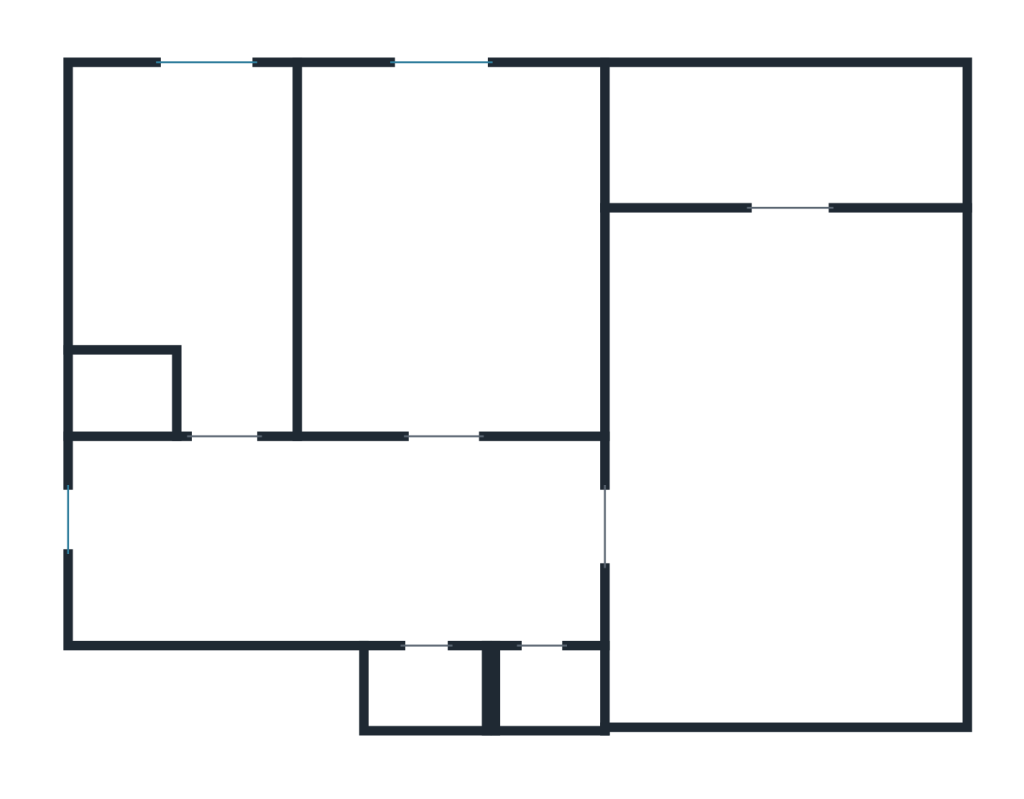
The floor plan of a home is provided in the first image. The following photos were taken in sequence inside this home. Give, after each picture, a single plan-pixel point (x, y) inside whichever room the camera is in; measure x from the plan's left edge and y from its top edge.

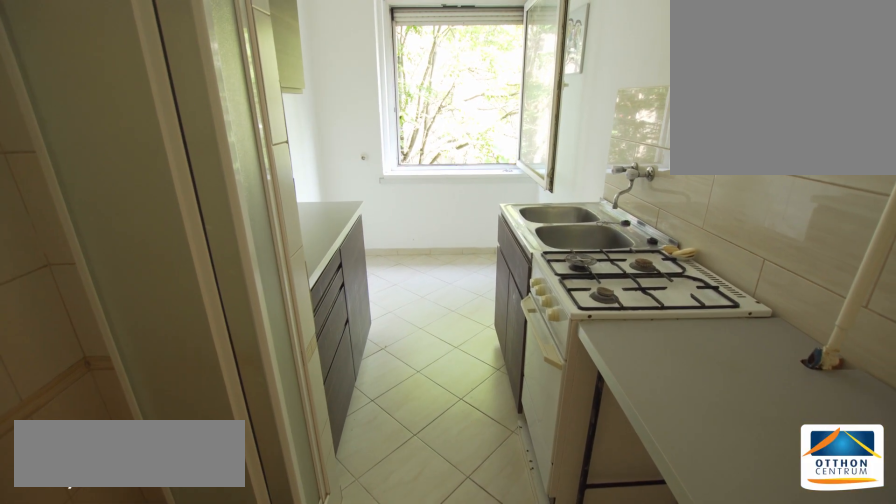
(170, 238)
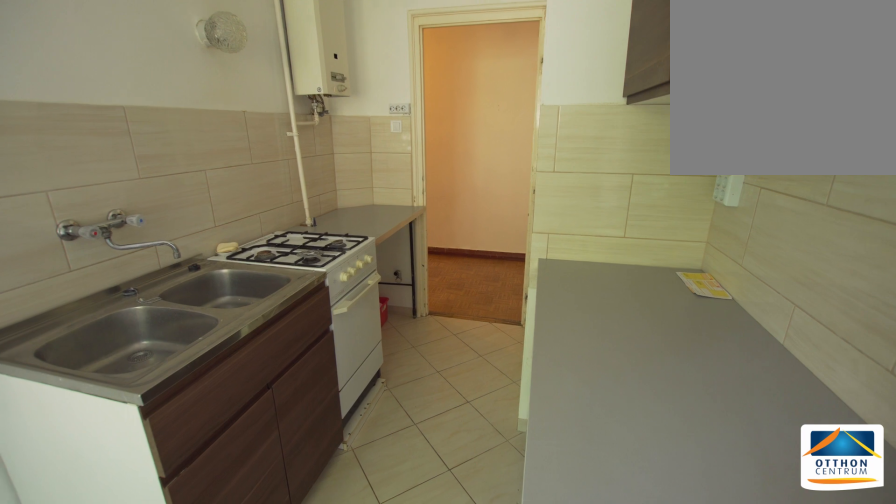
(170, 237)
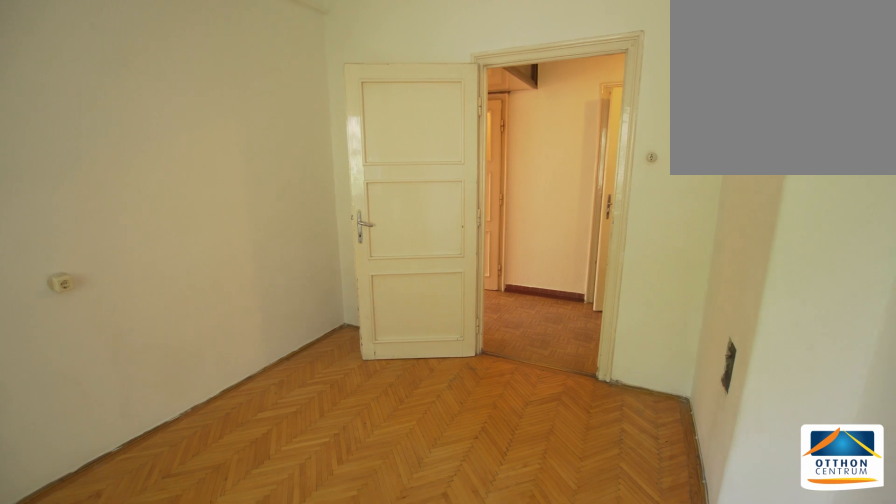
(453, 237)
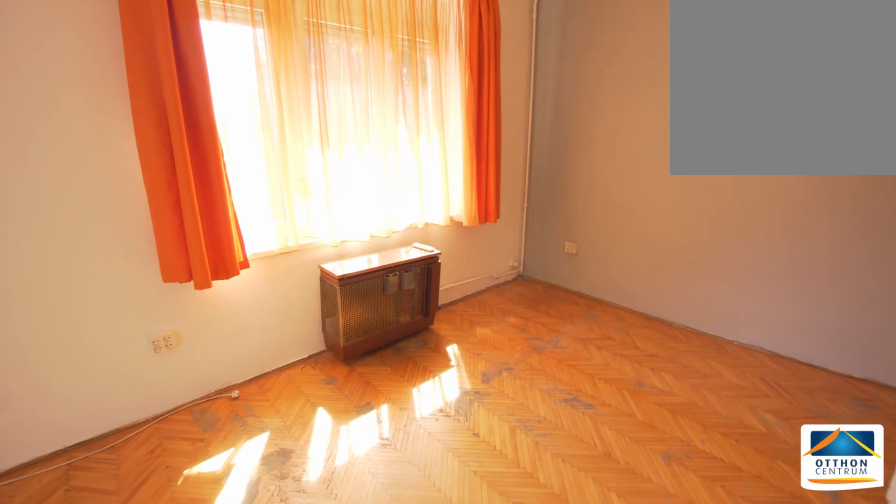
(788, 421)
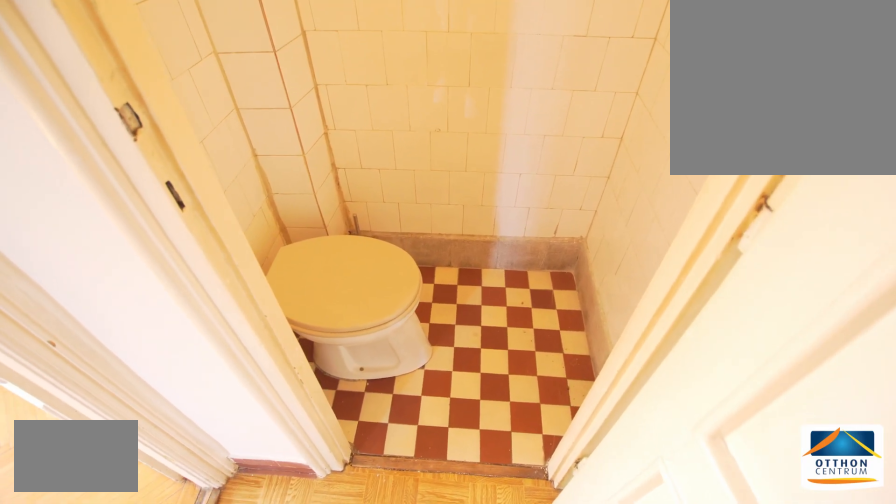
(547, 688)
